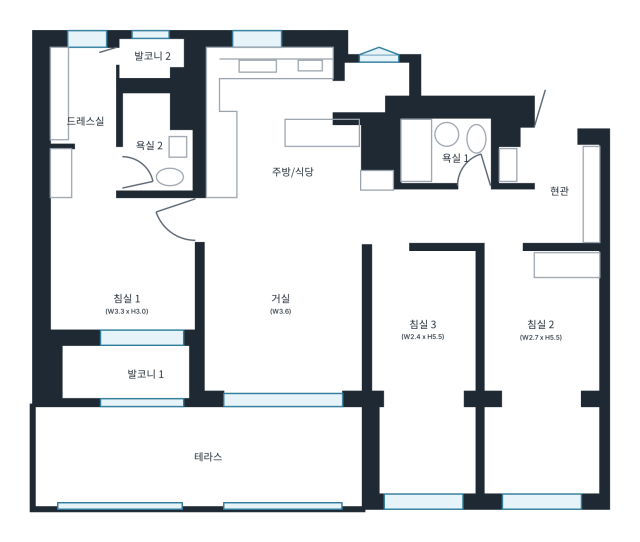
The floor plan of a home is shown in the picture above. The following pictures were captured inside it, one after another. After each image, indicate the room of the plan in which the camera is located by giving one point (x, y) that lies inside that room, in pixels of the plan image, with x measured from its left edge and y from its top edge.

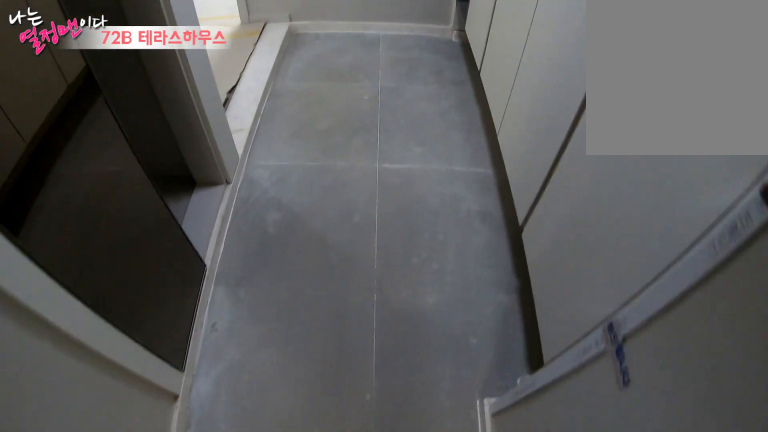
(563, 190)
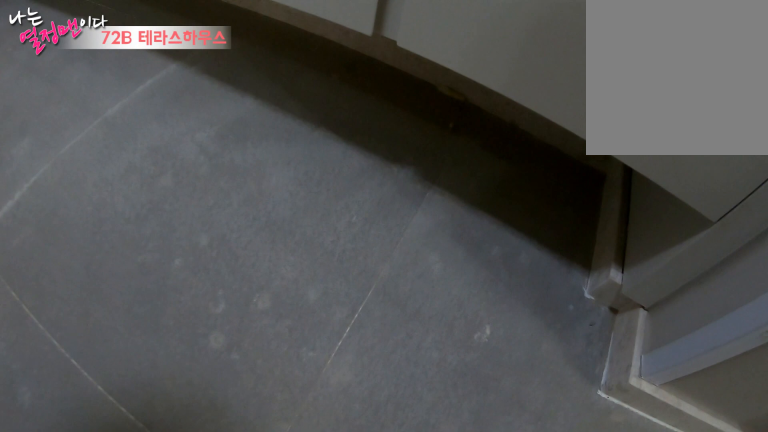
(563, 190)
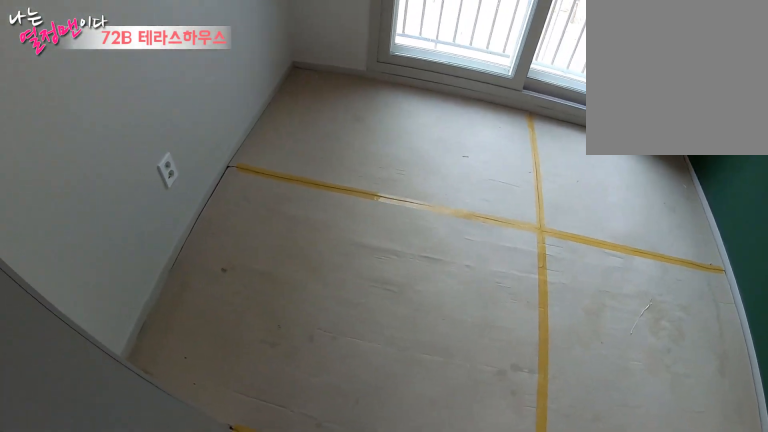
(542, 341)
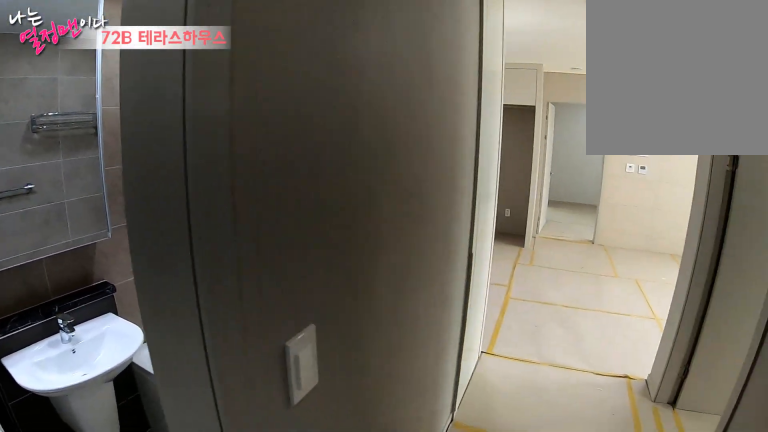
(450, 153)
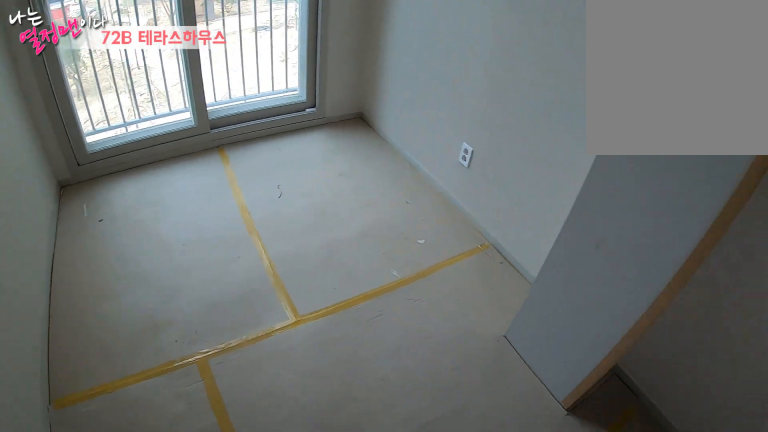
(425, 335)
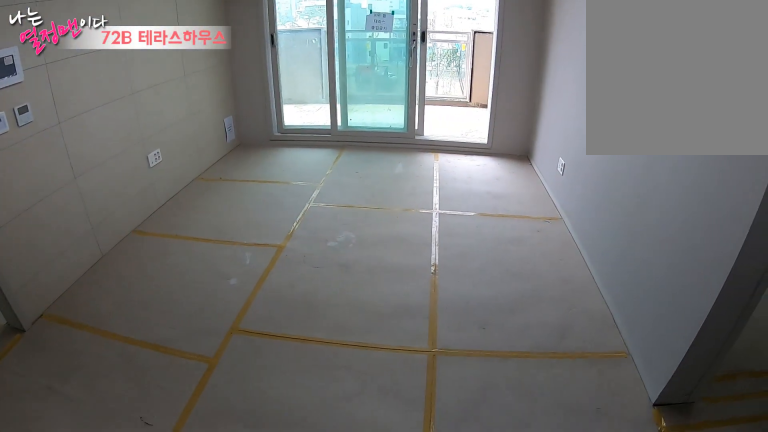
(278, 309)
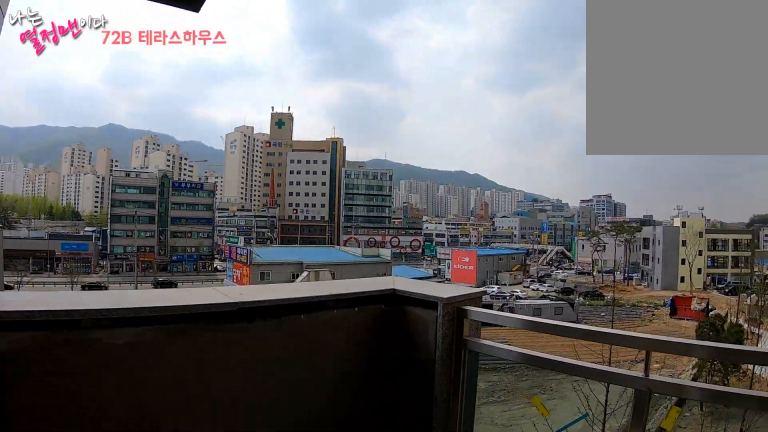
(205, 456)
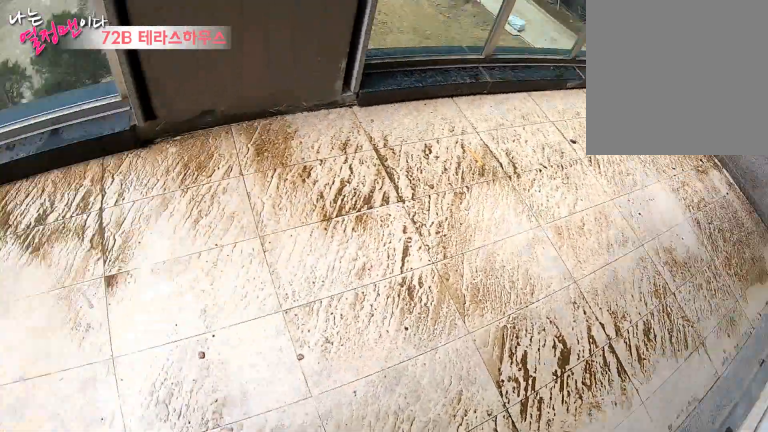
(205, 456)
